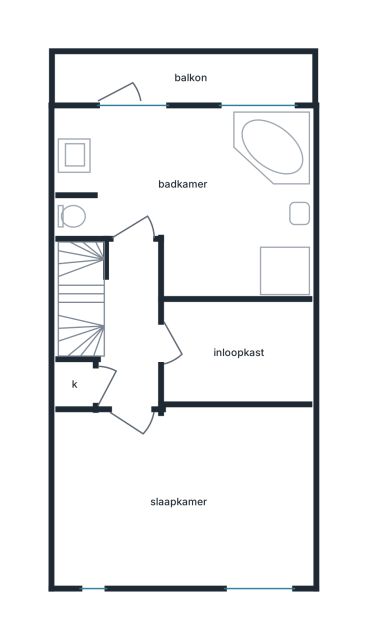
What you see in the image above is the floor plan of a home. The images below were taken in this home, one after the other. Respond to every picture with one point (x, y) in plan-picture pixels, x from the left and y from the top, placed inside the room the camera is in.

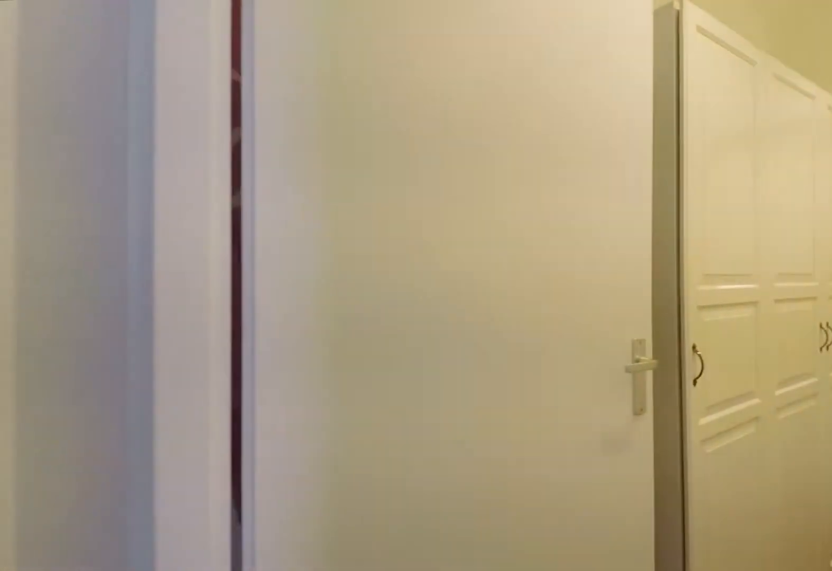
(131, 328)
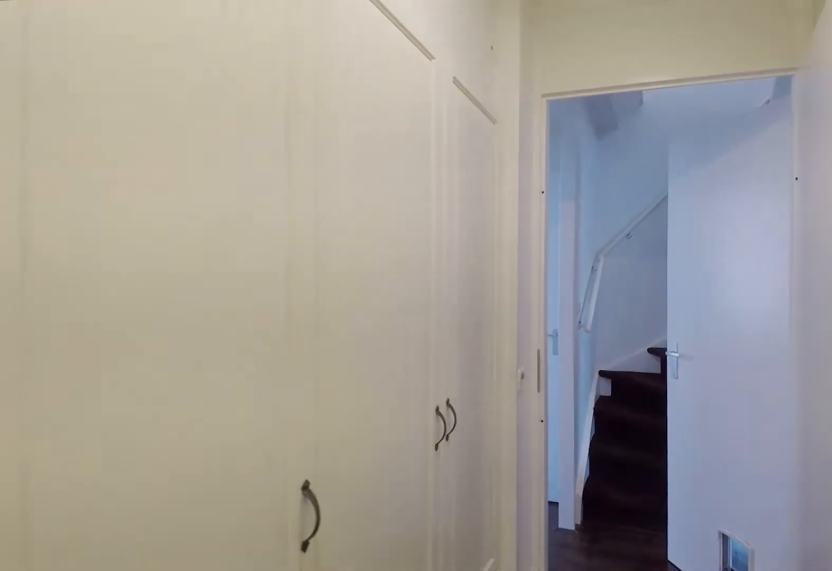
(236, 352)
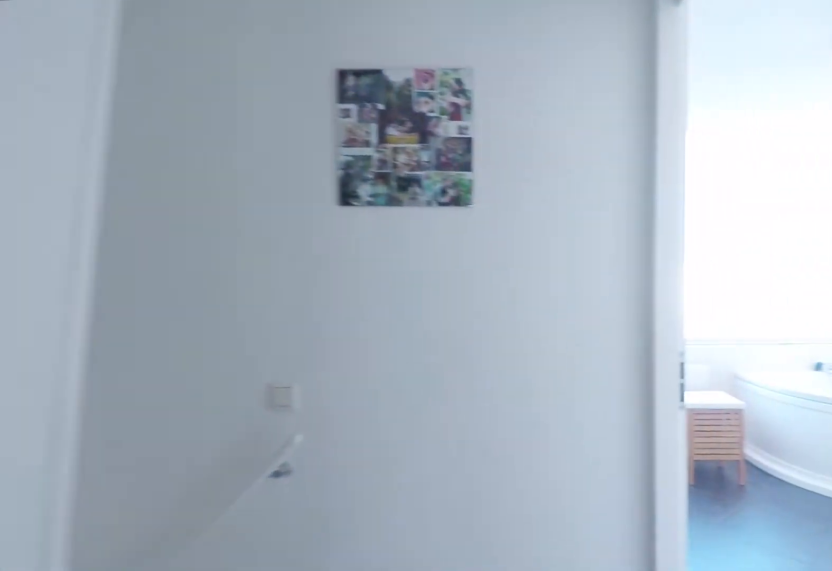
(131, 328)
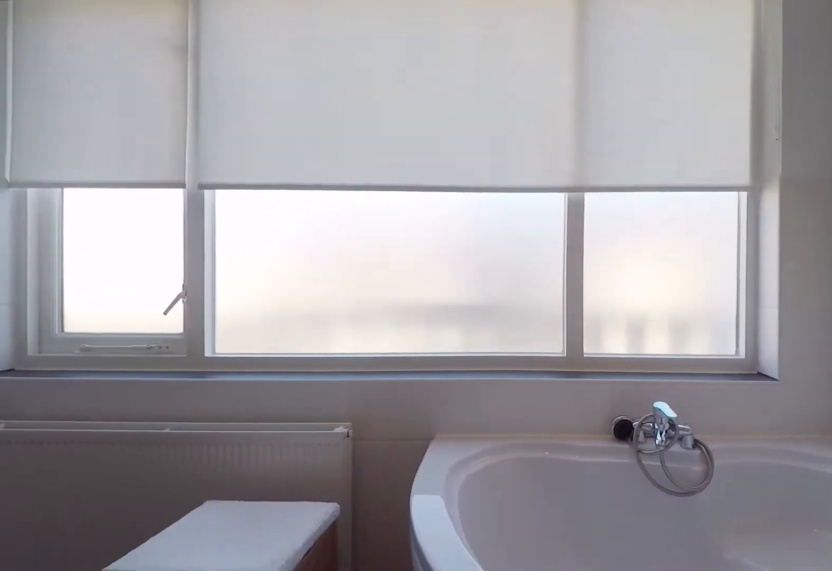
(195, 194)
